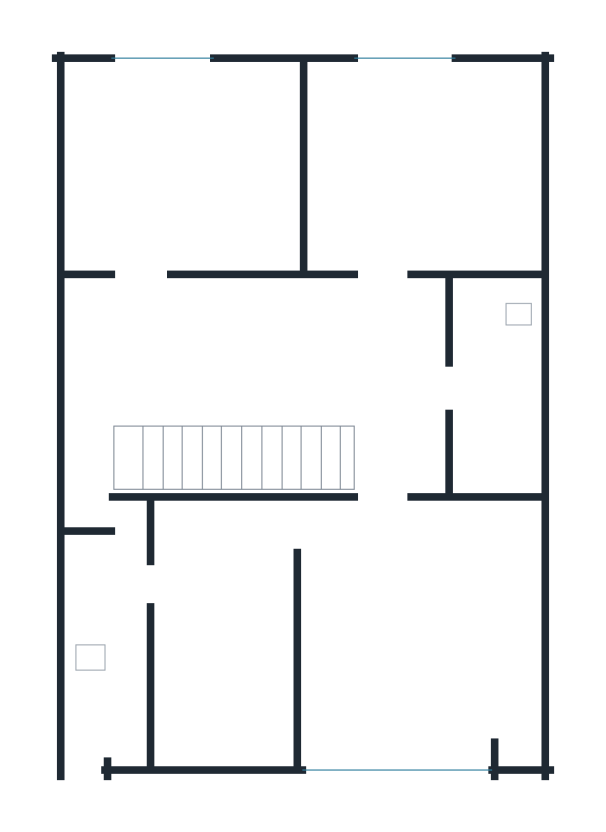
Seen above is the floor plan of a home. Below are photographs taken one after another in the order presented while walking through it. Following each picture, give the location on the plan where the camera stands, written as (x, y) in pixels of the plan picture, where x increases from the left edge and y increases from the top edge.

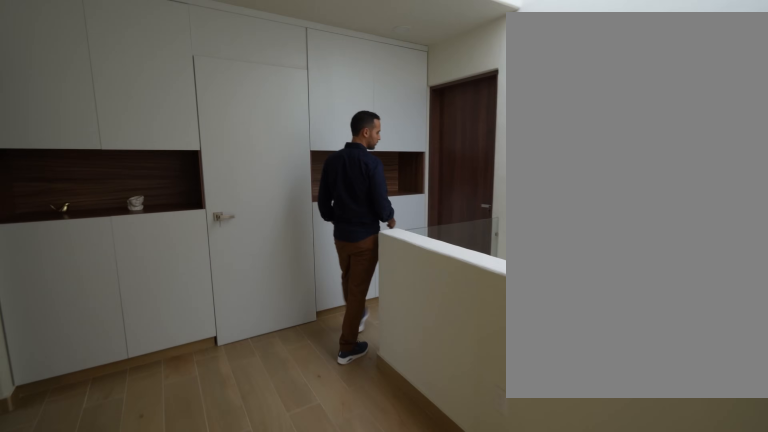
(191, 318)
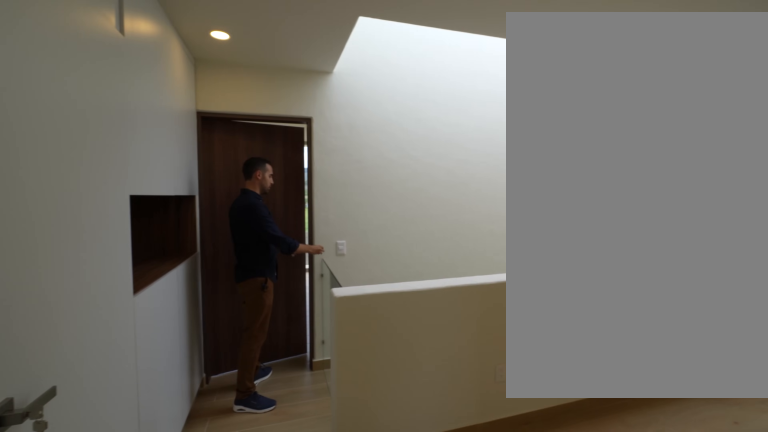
(379, 349)
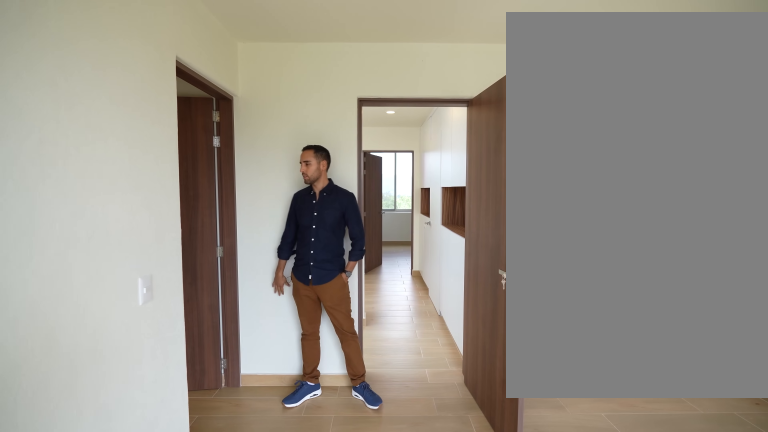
(369, 746)
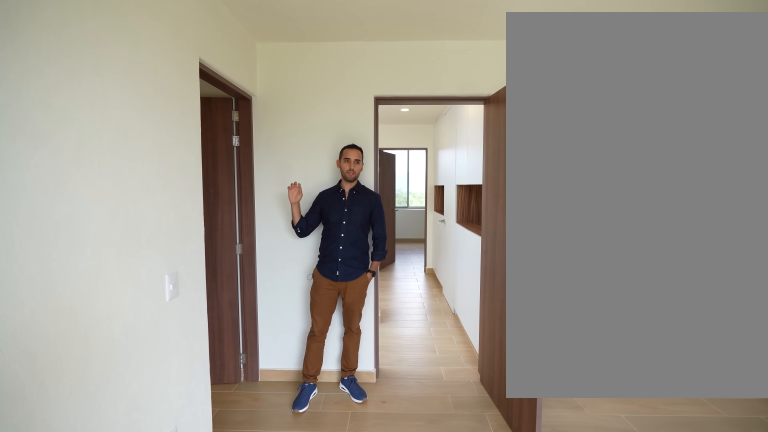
(370, 746)
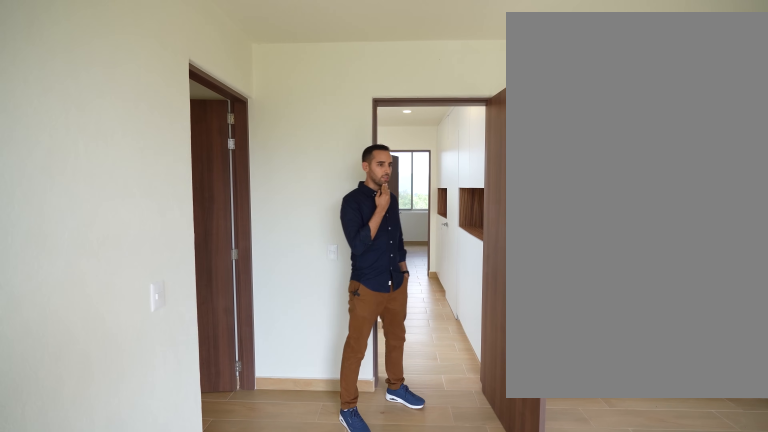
(370, 746)
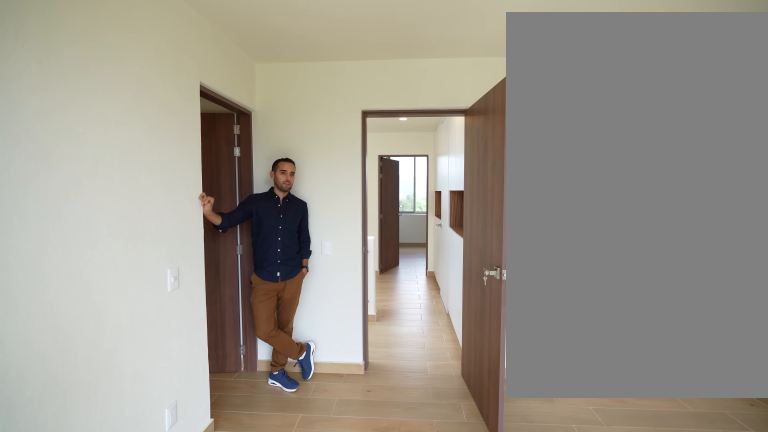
(374, 746)
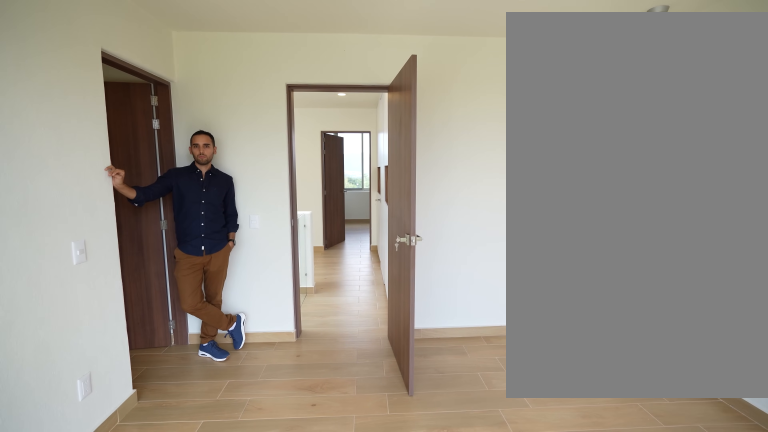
(384, 736)
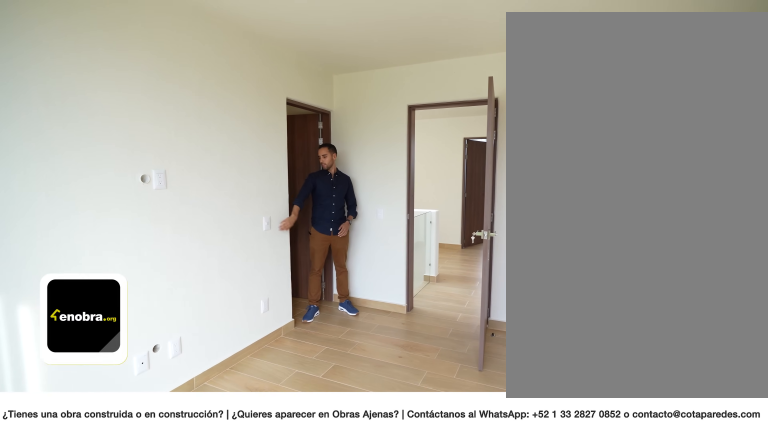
(432, 723)
